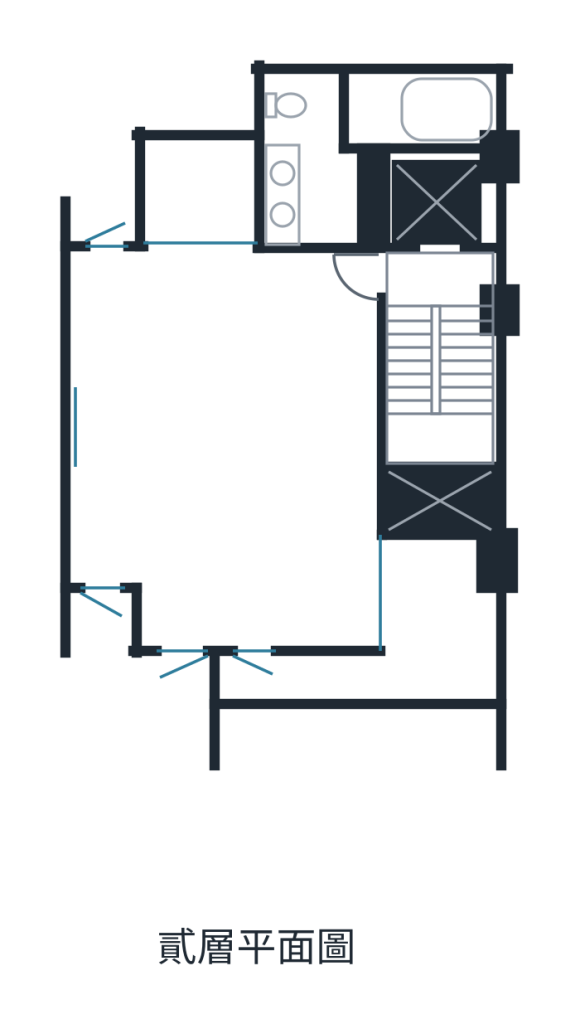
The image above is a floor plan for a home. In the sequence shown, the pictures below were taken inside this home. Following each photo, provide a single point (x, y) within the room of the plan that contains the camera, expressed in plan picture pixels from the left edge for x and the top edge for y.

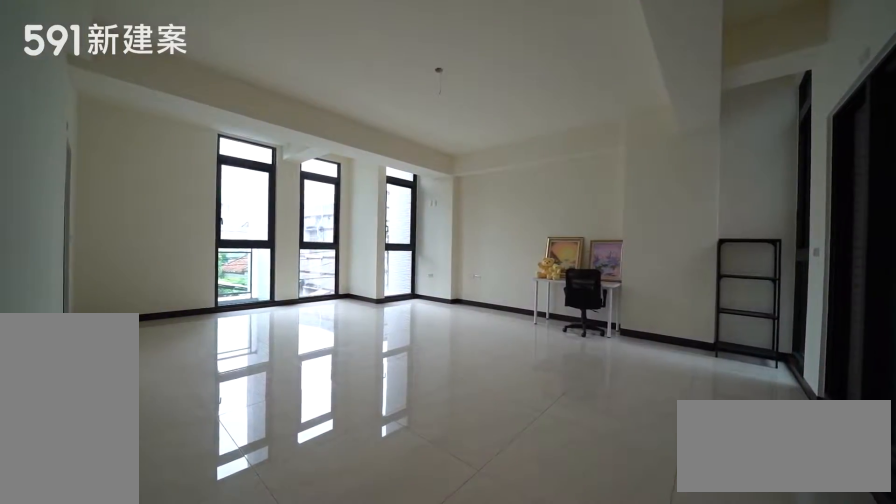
(225, 440)
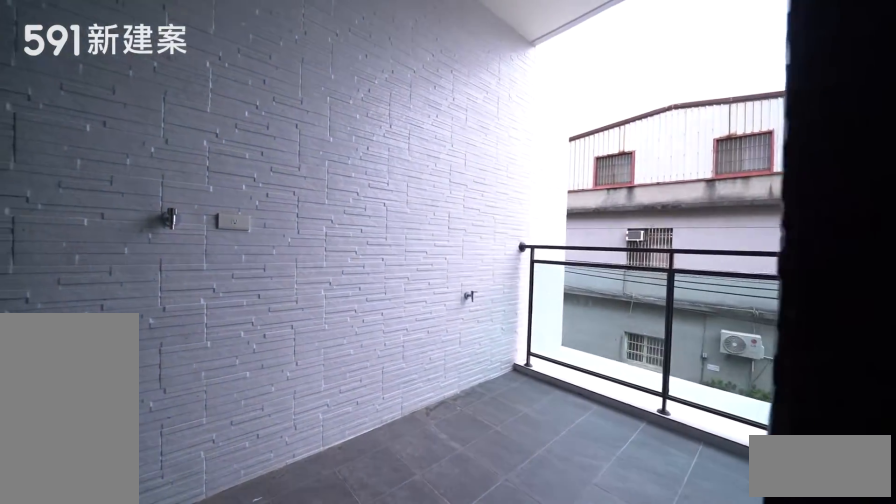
(387, 642)
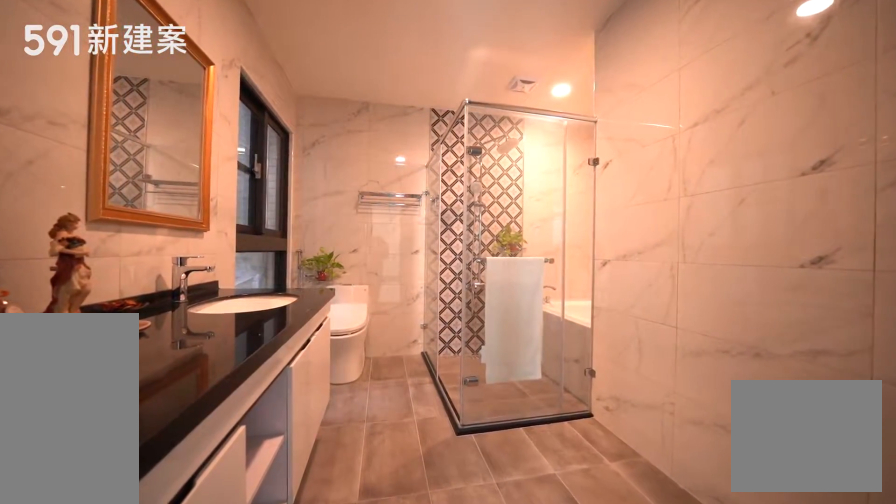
(366, 135)
